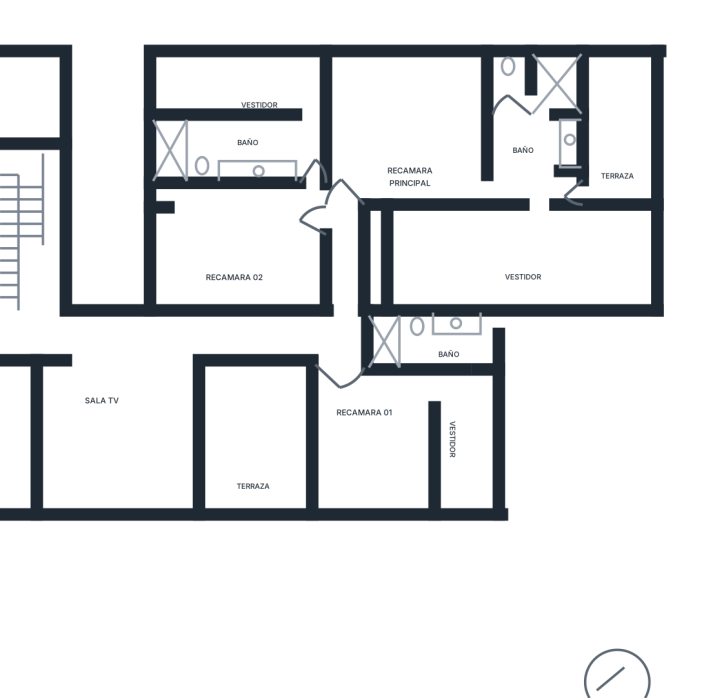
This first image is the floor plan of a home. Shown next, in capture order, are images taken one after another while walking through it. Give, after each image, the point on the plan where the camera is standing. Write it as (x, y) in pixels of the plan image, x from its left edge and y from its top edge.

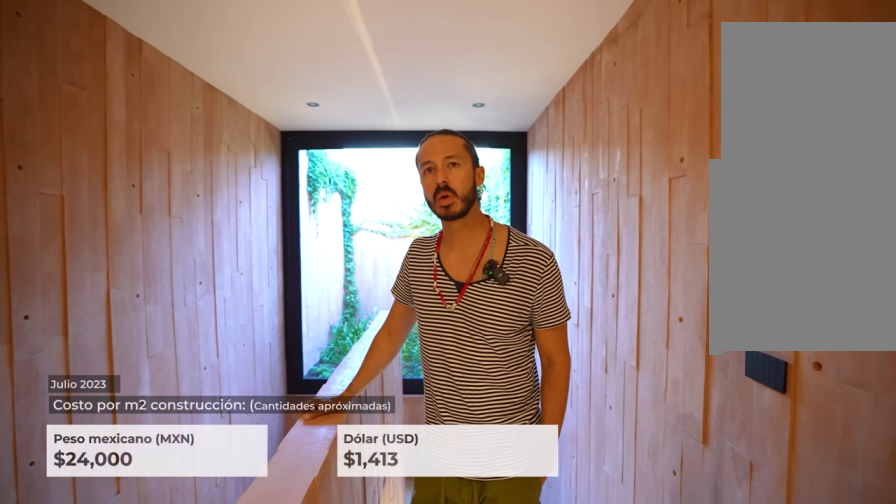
(42, 323)
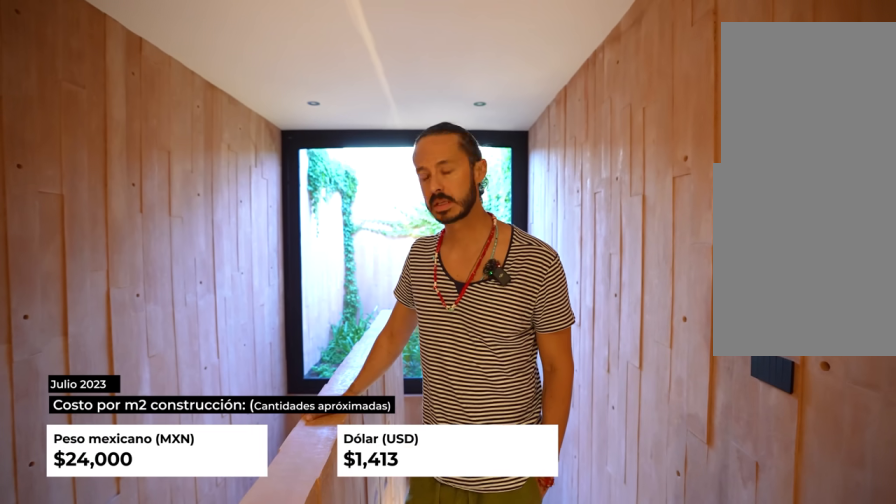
(42, 324)
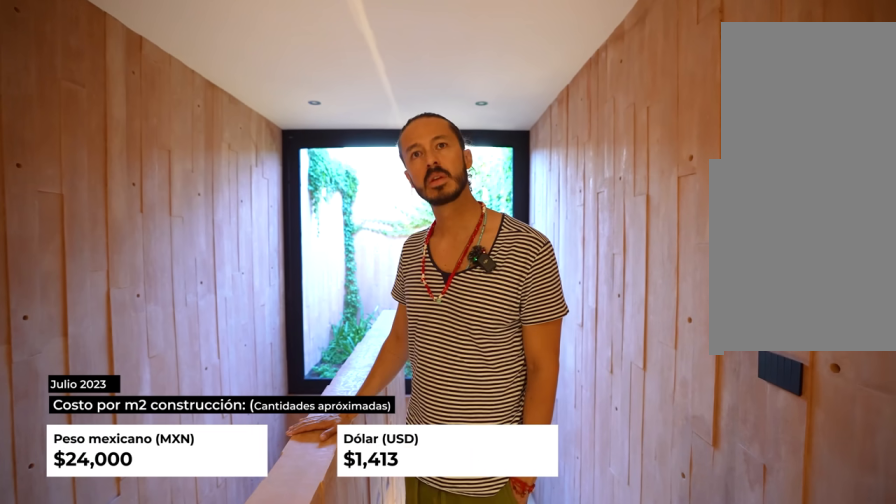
(42, 324)
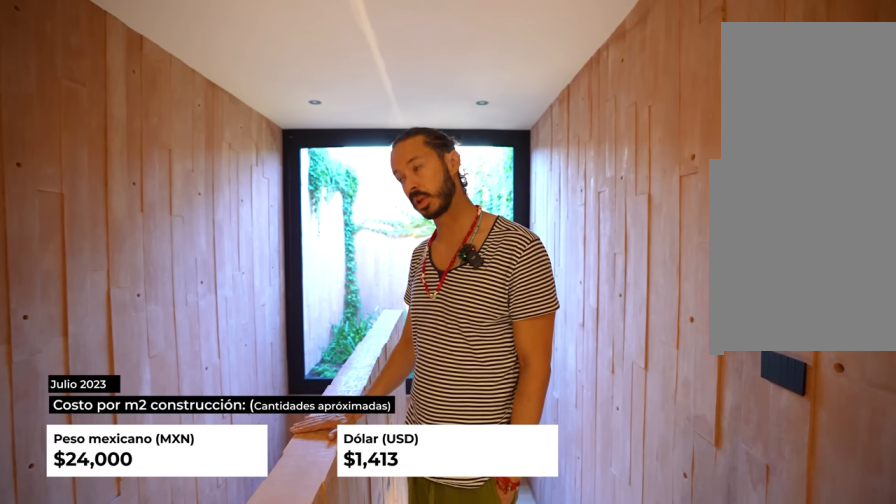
(42, 324)
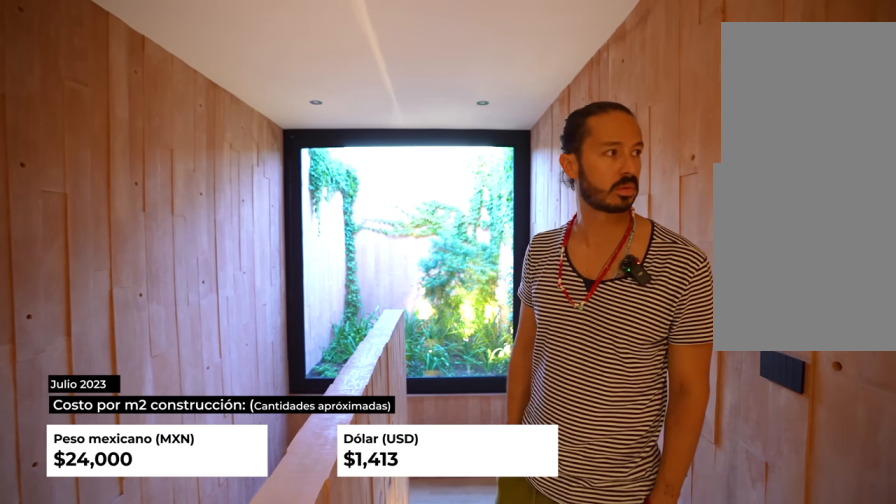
(42, 325)
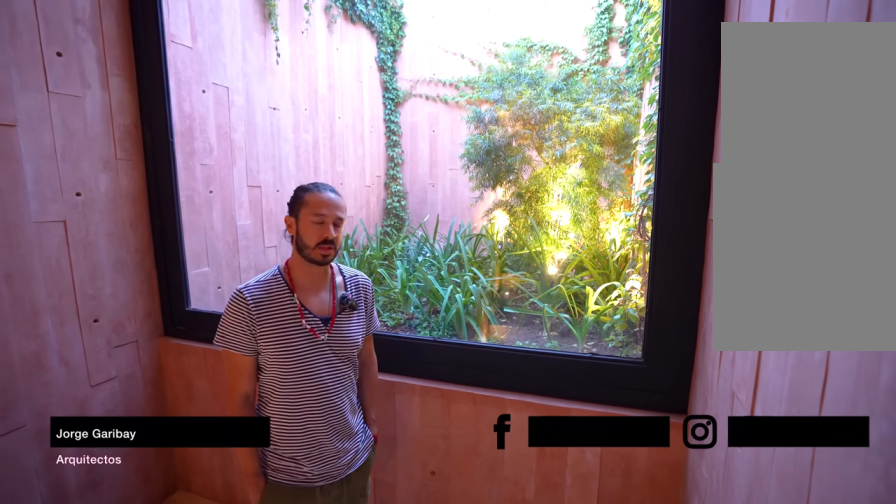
(45, 205)
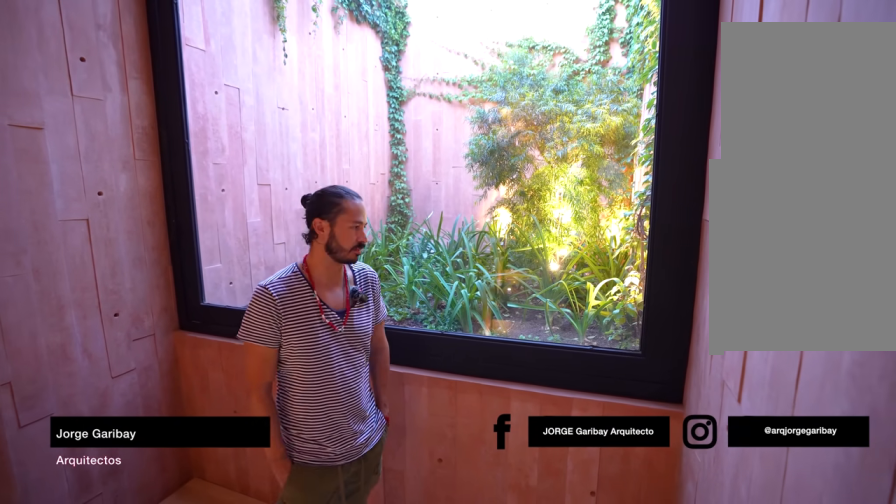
(44, 199)
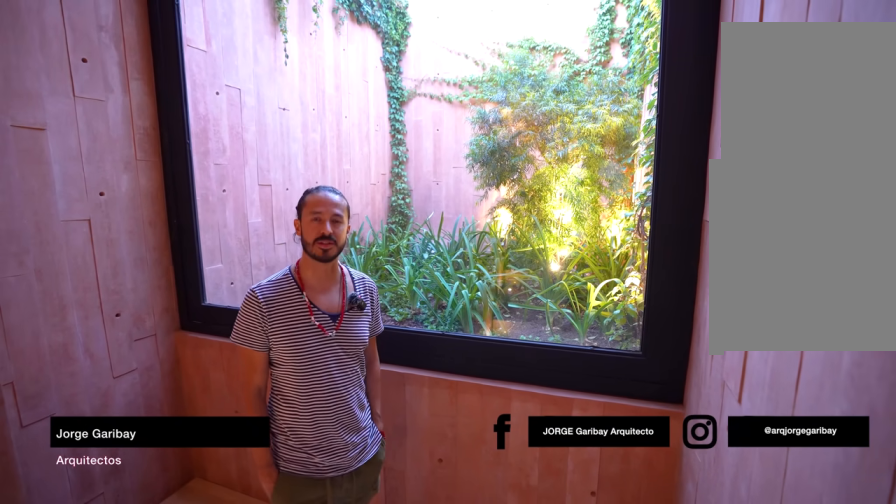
(40, 196)
